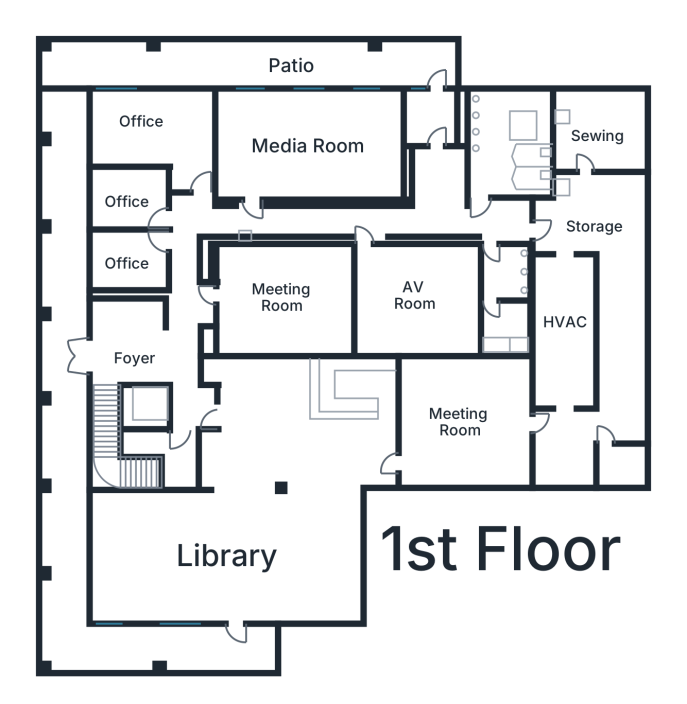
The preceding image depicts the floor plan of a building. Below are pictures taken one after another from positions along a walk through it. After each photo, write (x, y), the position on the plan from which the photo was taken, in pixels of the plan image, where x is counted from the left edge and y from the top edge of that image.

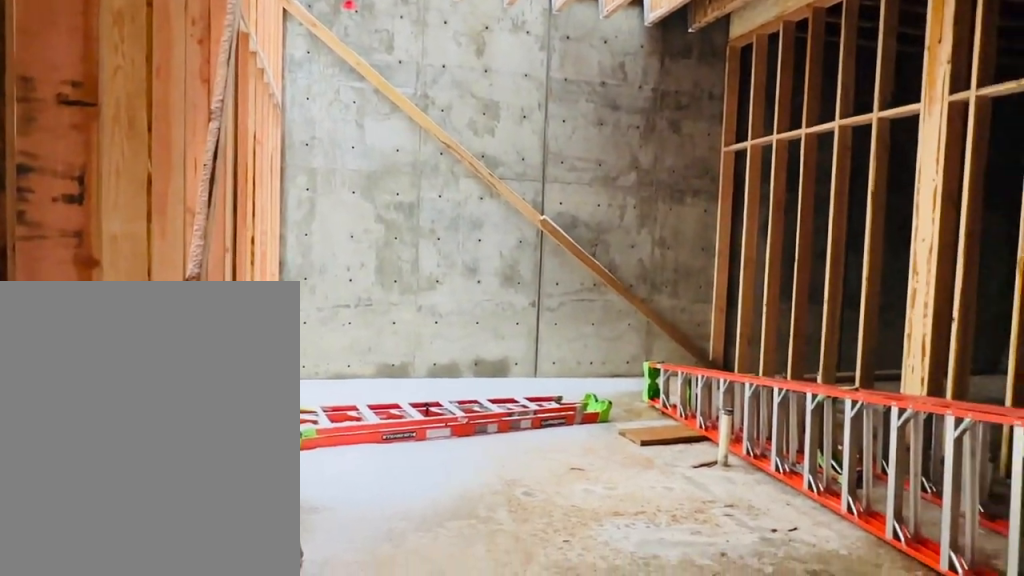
(481, 201)
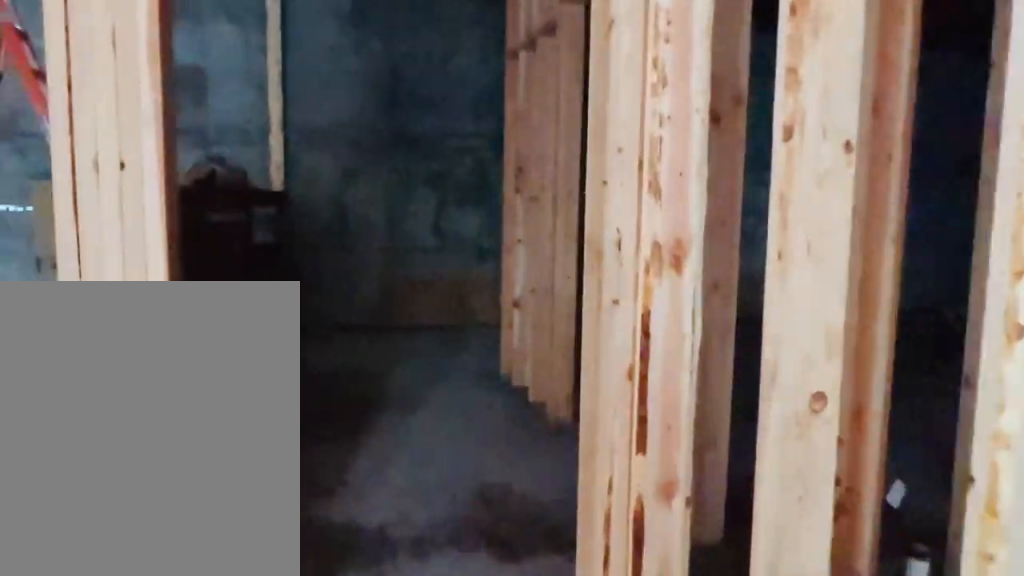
(486, 203)
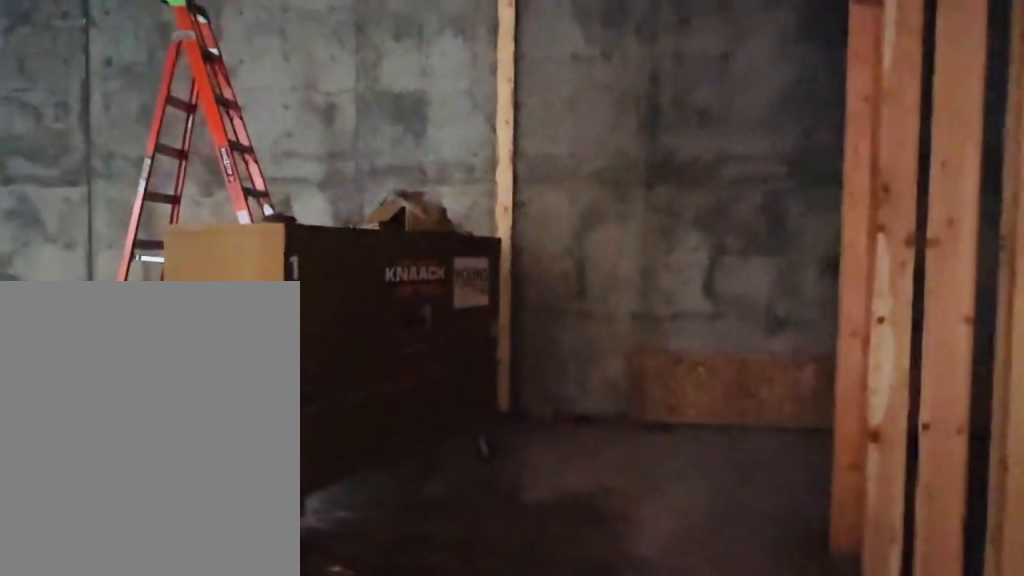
(543, 203)
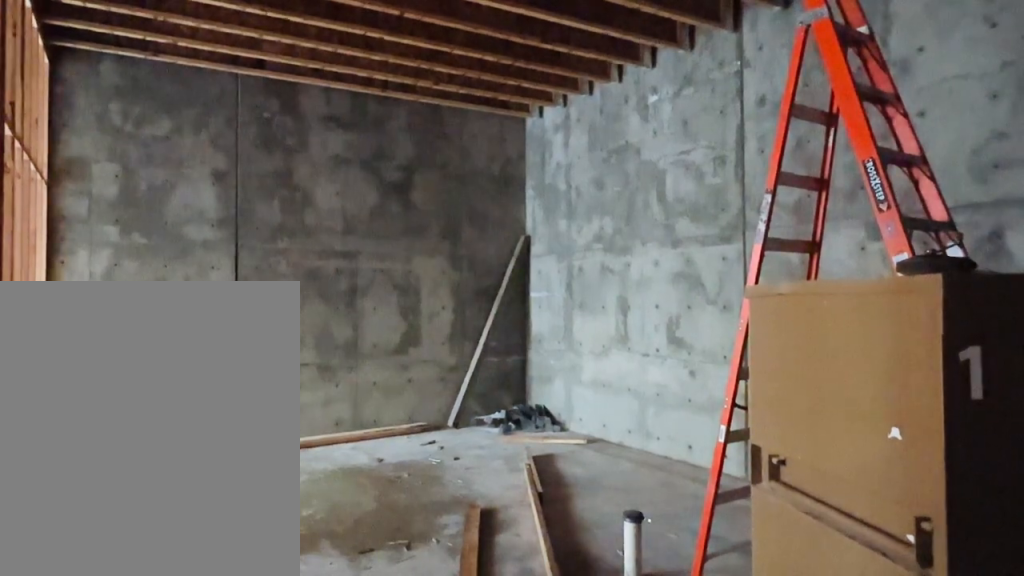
(590, 201)
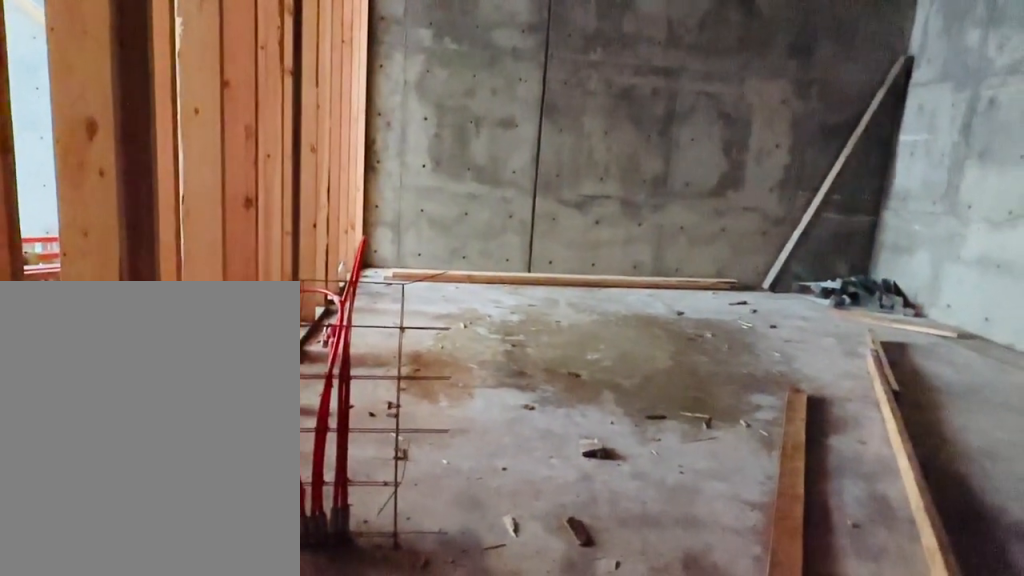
(589, 204)
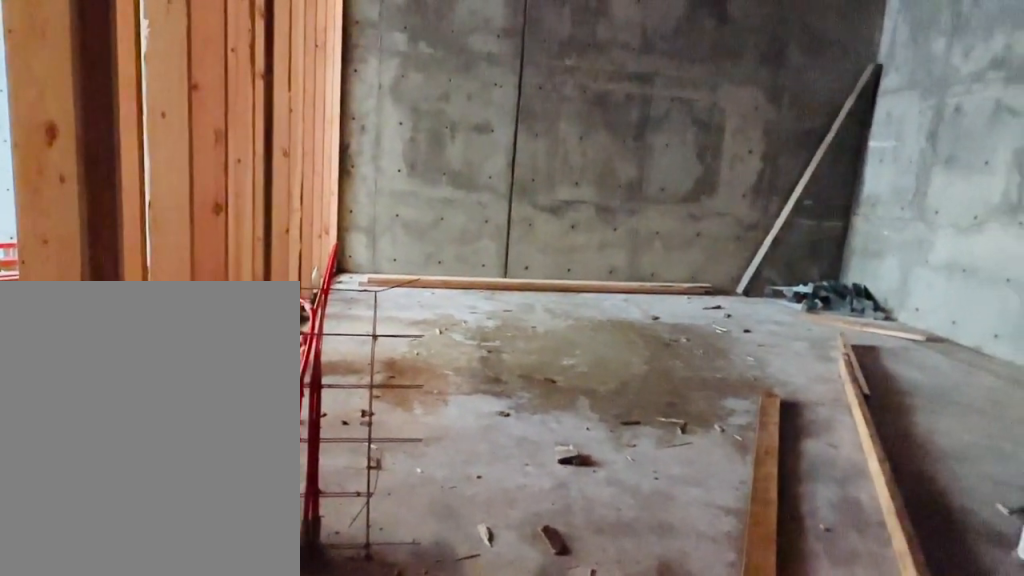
(589, 203)
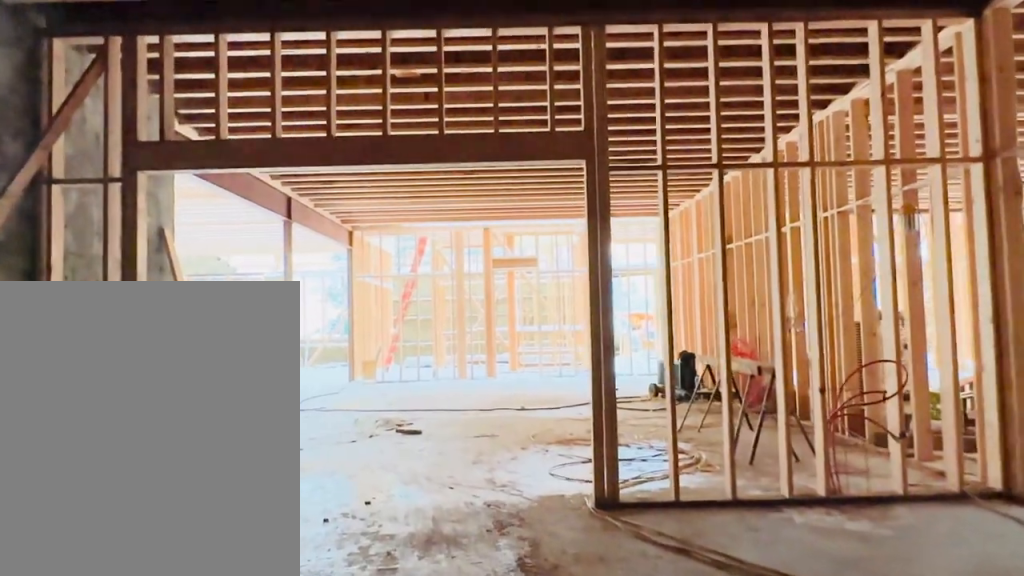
(483, 425)
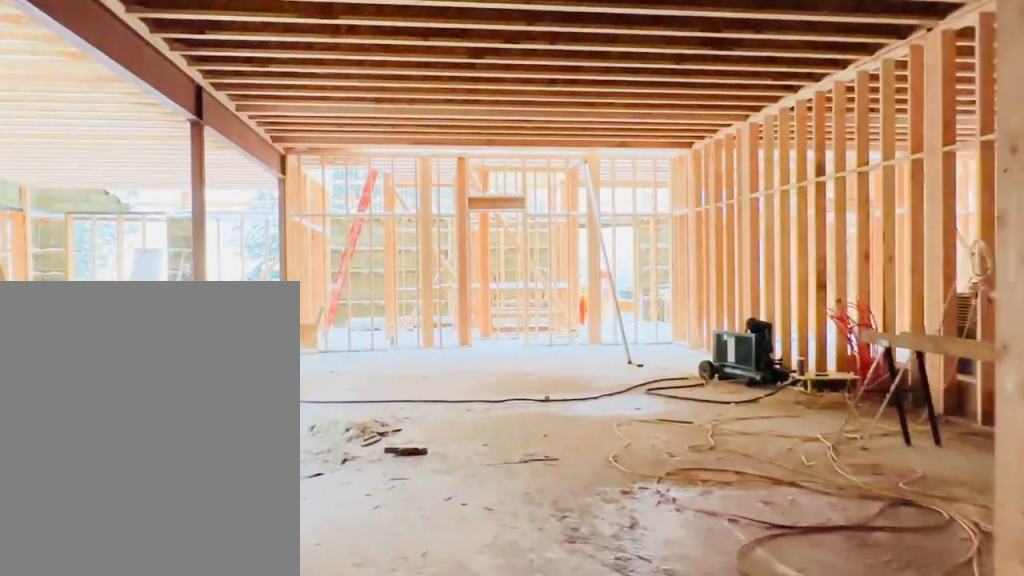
(411, 426)
